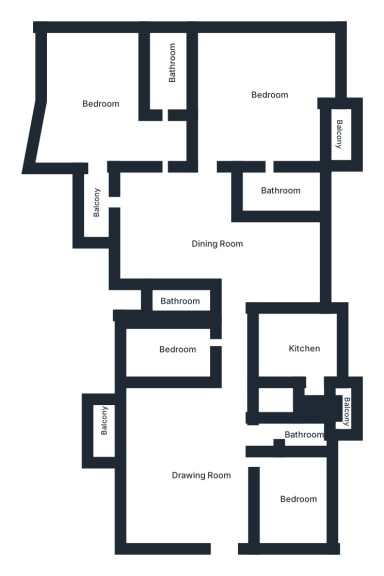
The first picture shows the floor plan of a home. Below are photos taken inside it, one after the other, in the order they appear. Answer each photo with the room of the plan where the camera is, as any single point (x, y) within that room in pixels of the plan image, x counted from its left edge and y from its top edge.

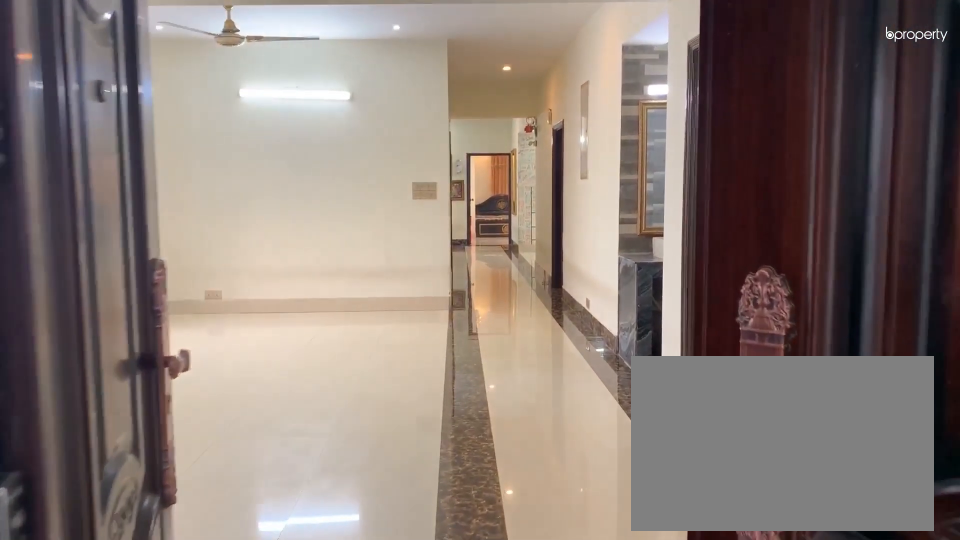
(204, 475)
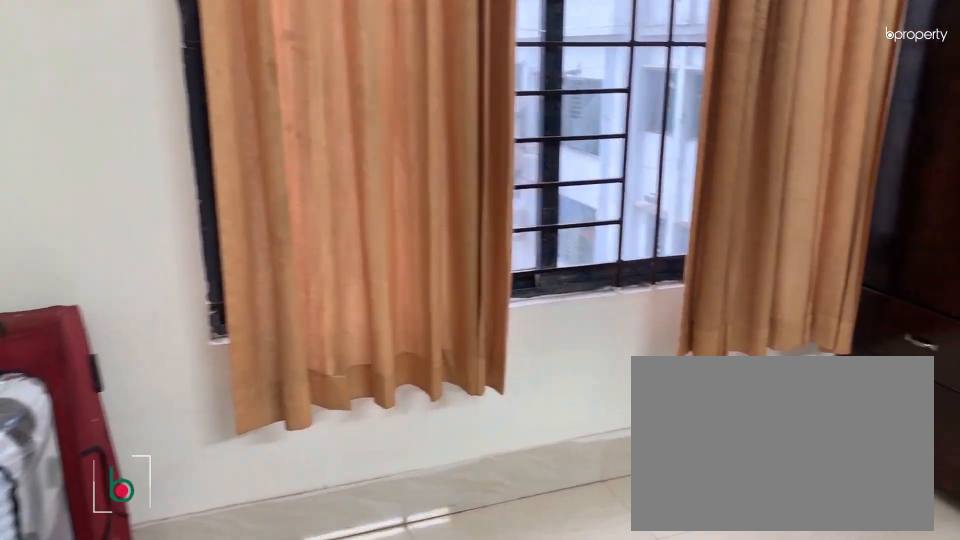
(298, 498)
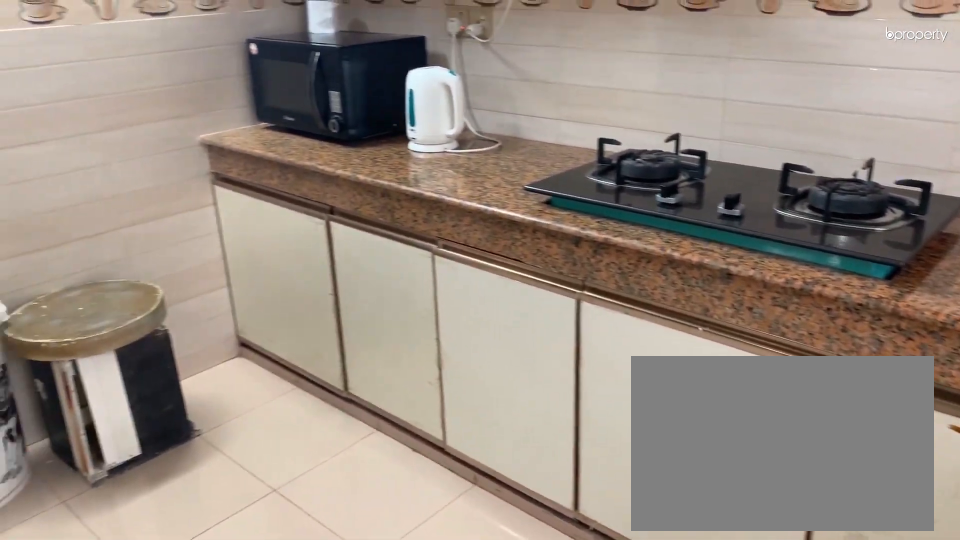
(308, 349)
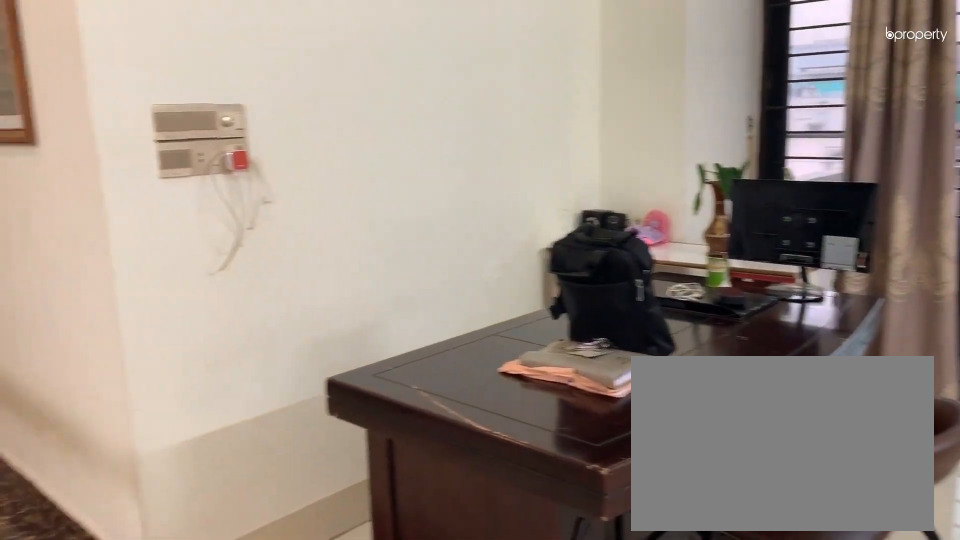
(206, 228)
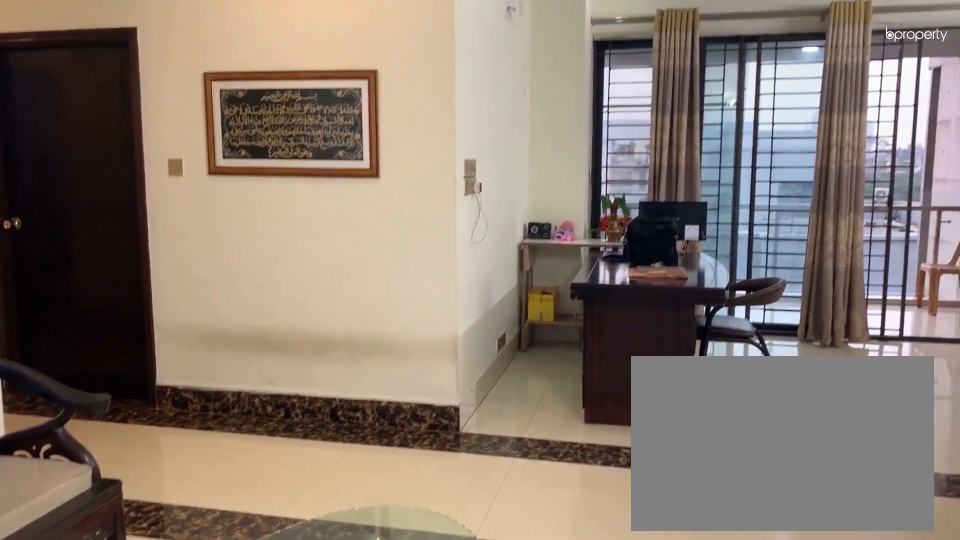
(270, 260)
